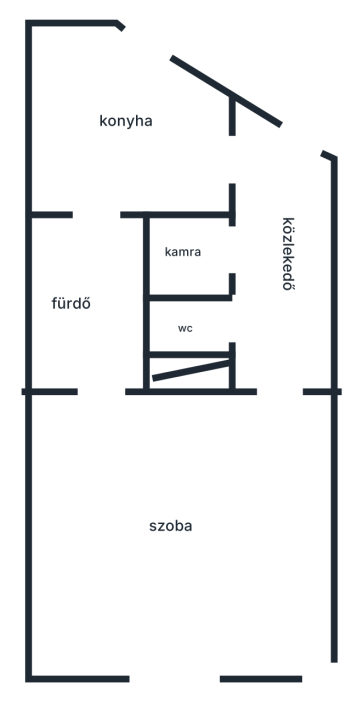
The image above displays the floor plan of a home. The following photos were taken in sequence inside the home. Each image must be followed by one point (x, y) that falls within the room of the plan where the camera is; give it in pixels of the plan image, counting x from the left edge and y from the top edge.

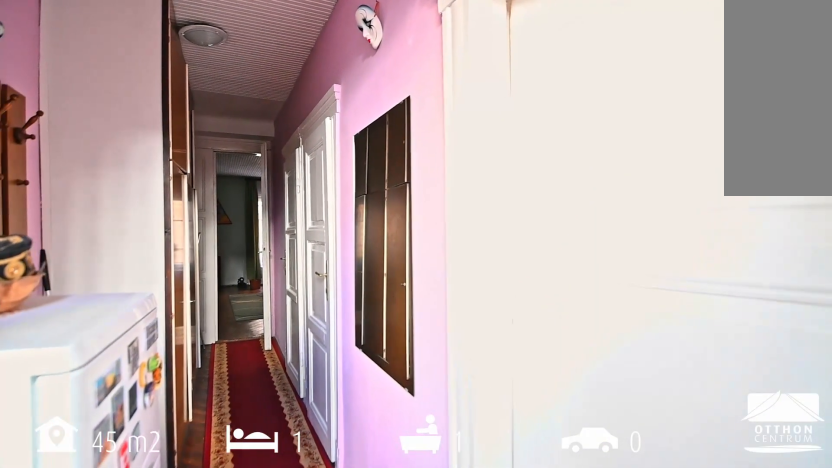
(288, 194)
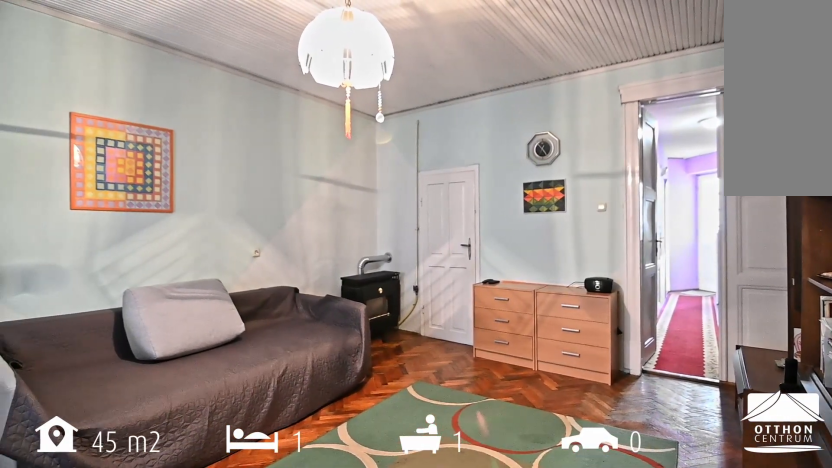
(173, 506)
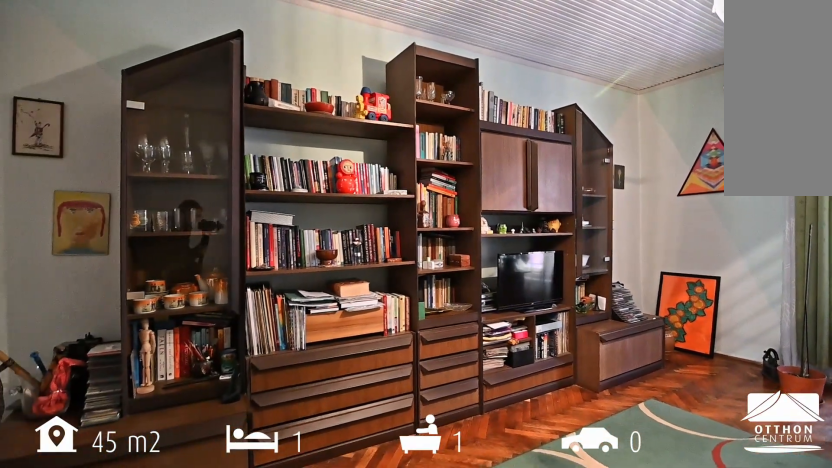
(174, 506)
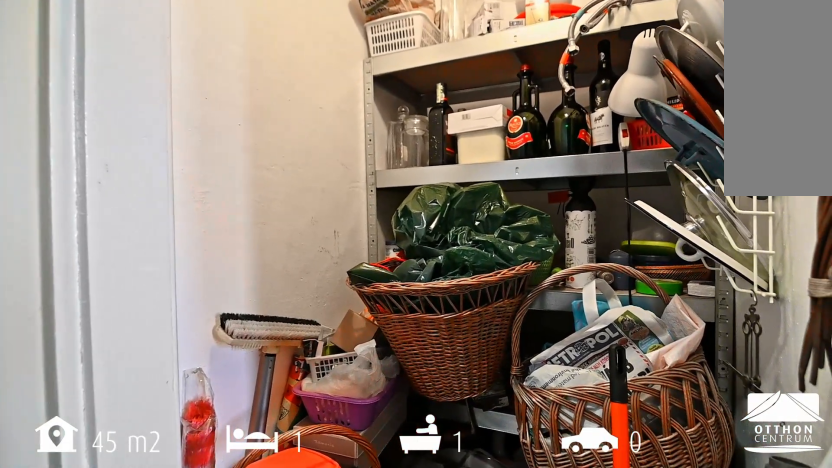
(195, 248)
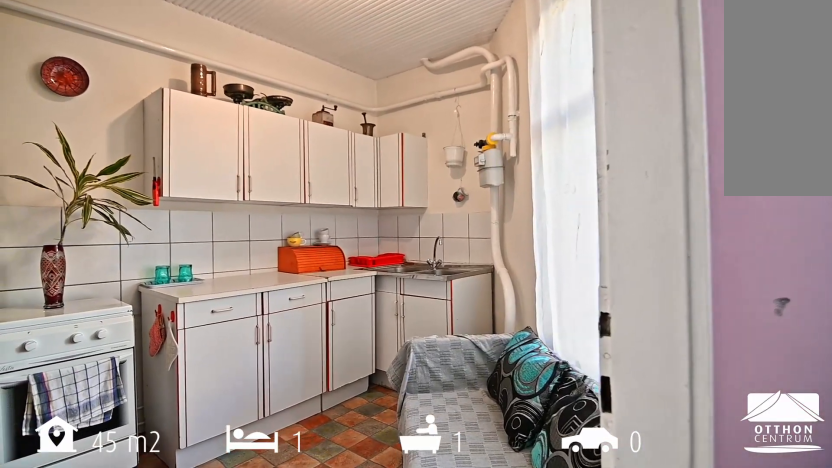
(124, 139)
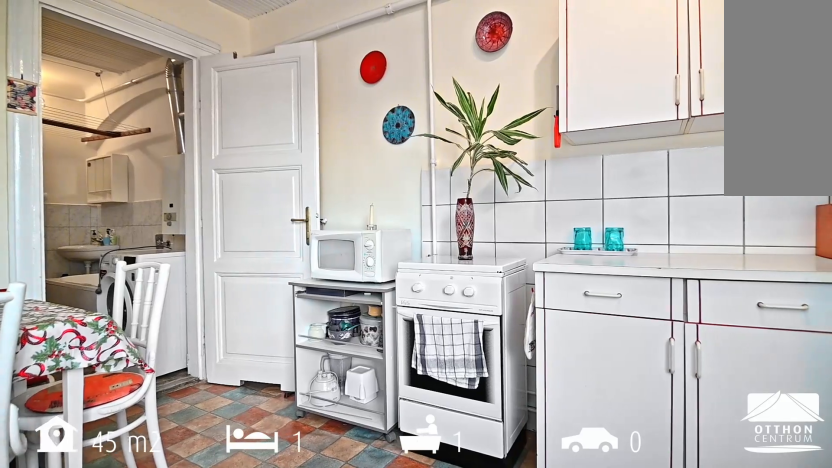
(124, 139)
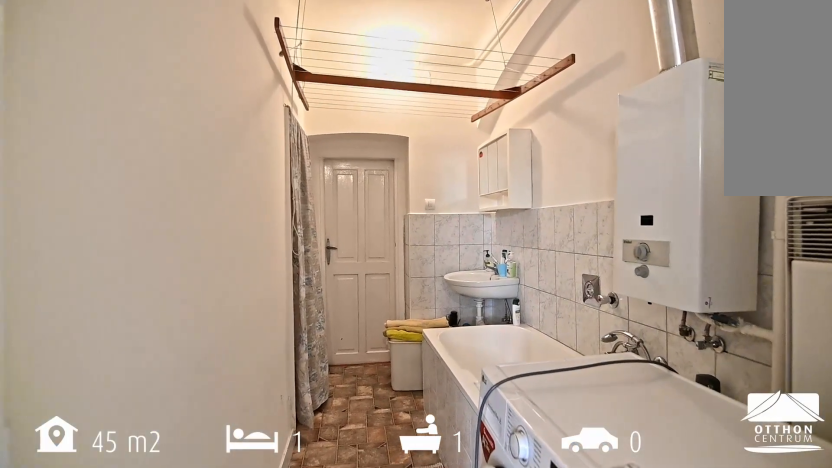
(91, 303)
